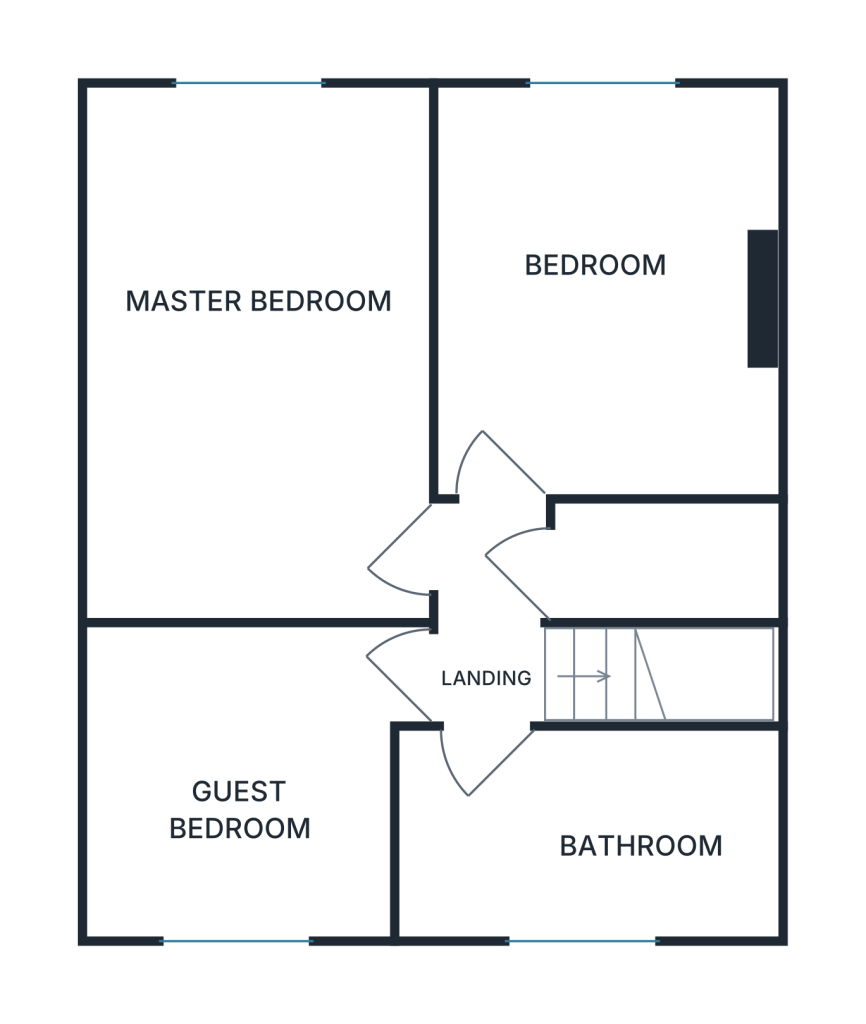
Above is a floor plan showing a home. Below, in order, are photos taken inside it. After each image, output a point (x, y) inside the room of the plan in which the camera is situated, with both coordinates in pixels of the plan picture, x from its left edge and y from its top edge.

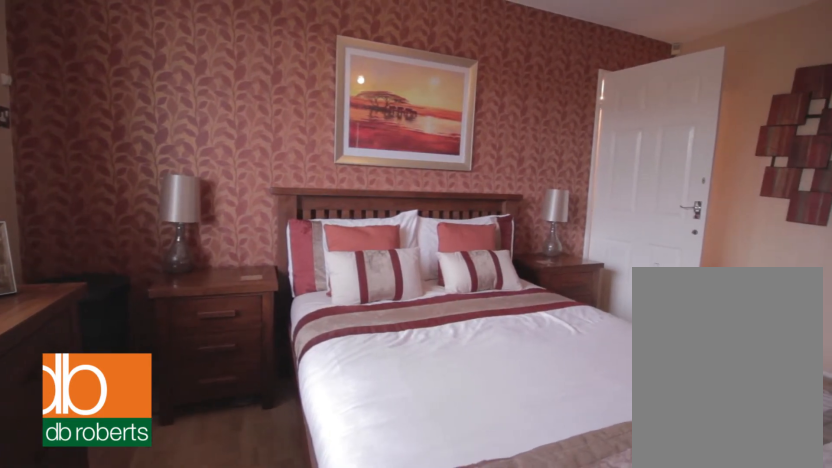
(259, 356)
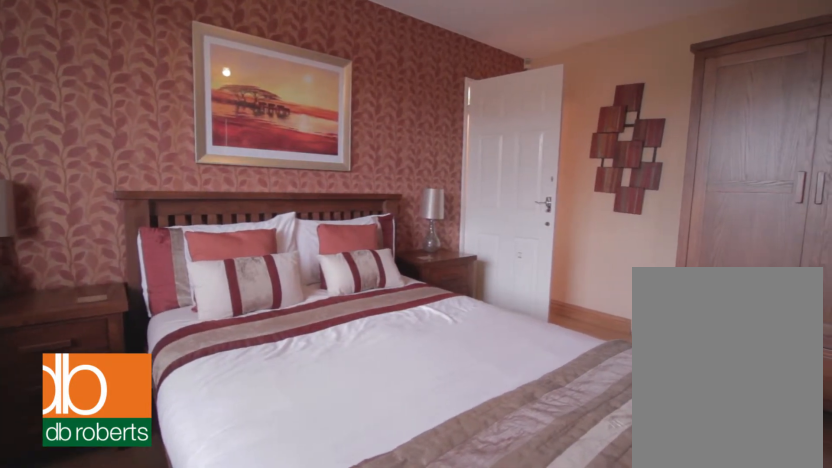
(259, 356)
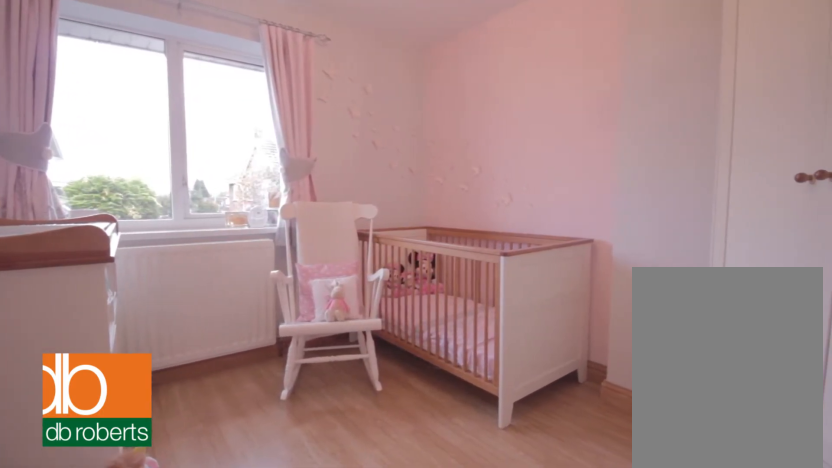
(603, 296)
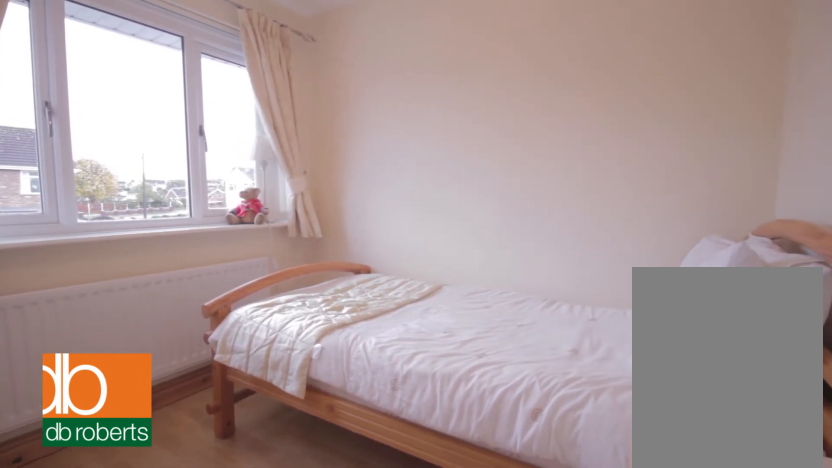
(247, 773)
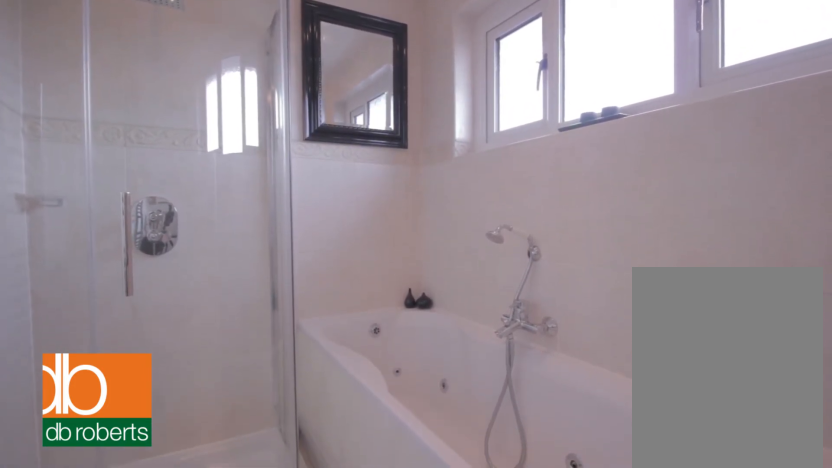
(586, 831)
